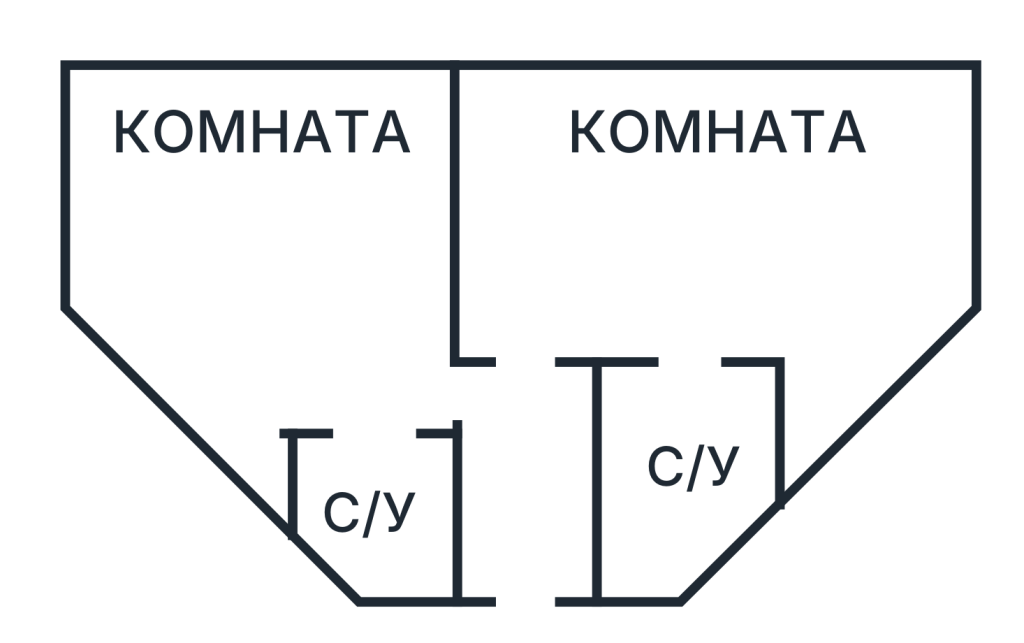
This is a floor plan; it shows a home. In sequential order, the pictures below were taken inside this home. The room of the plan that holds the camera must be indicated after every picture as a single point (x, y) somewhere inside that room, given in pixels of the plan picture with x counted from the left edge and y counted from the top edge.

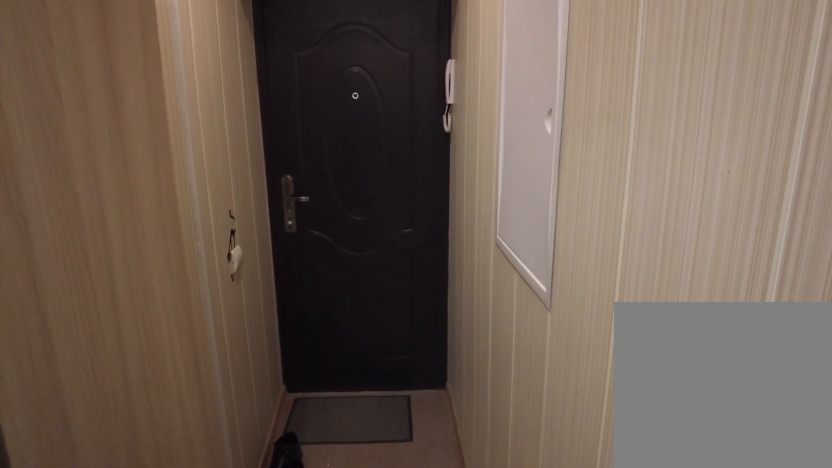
(537, 507)
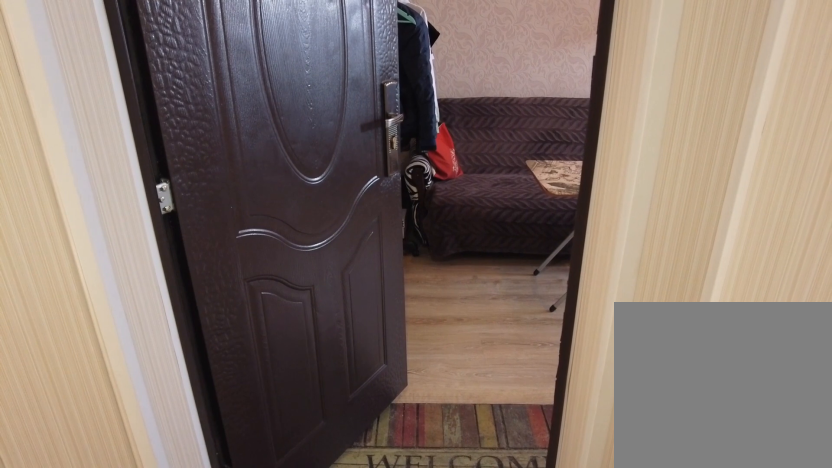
(537, 507)
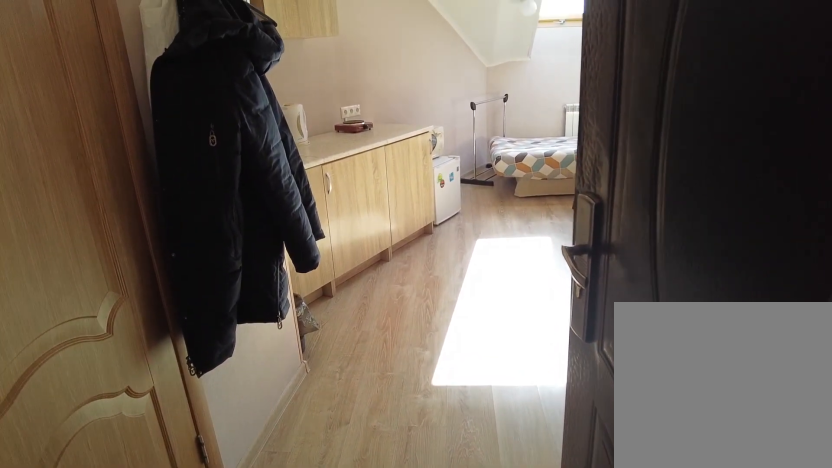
(492, 411)
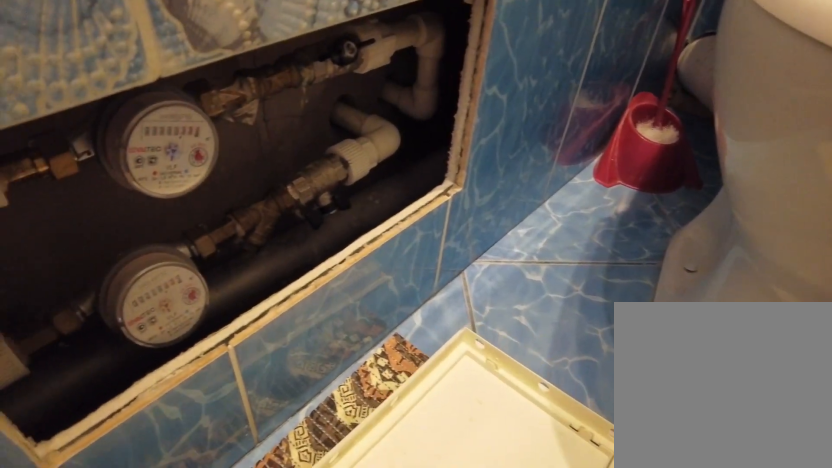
(395, 490)
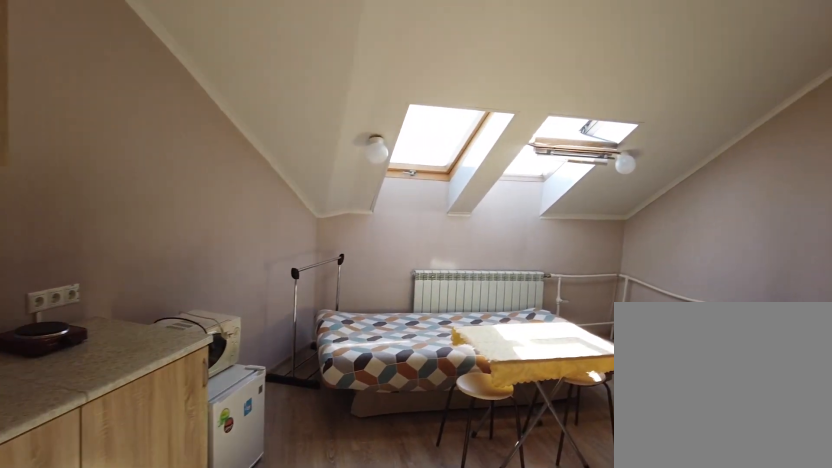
(345, 377)
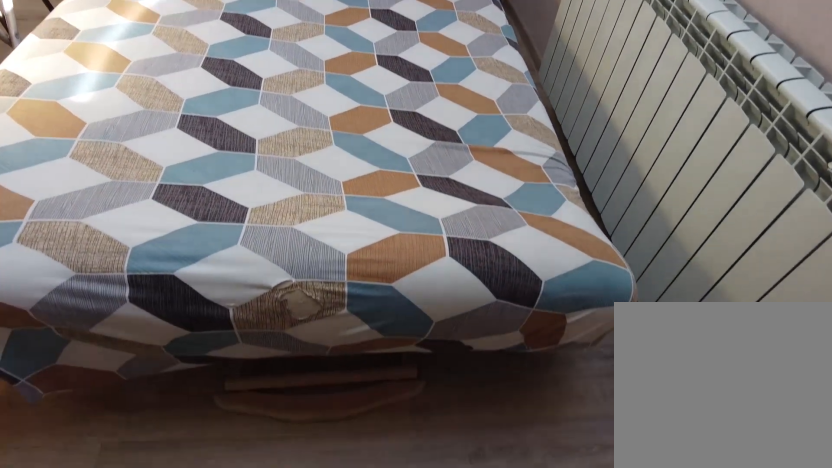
(379, 168)
